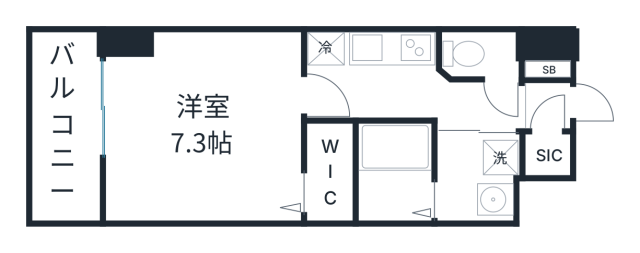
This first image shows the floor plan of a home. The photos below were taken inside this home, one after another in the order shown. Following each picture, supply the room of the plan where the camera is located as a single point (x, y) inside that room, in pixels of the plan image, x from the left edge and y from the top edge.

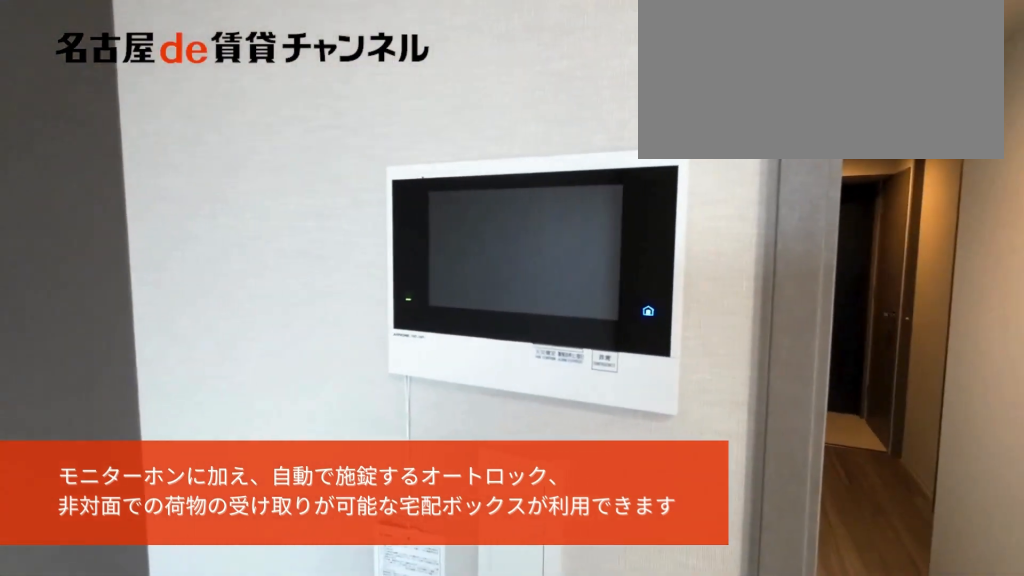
(205, 129)
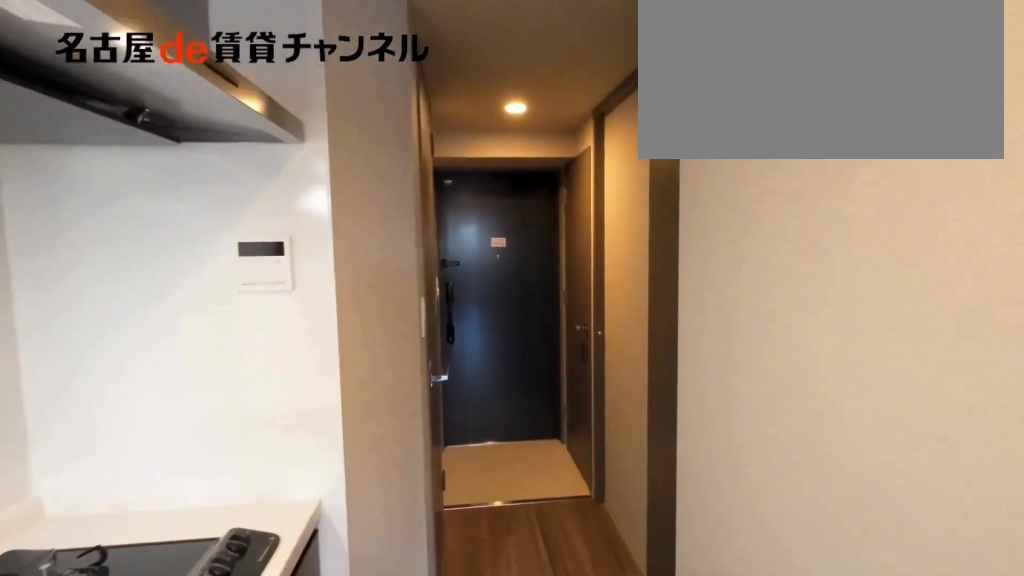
(411, 96)
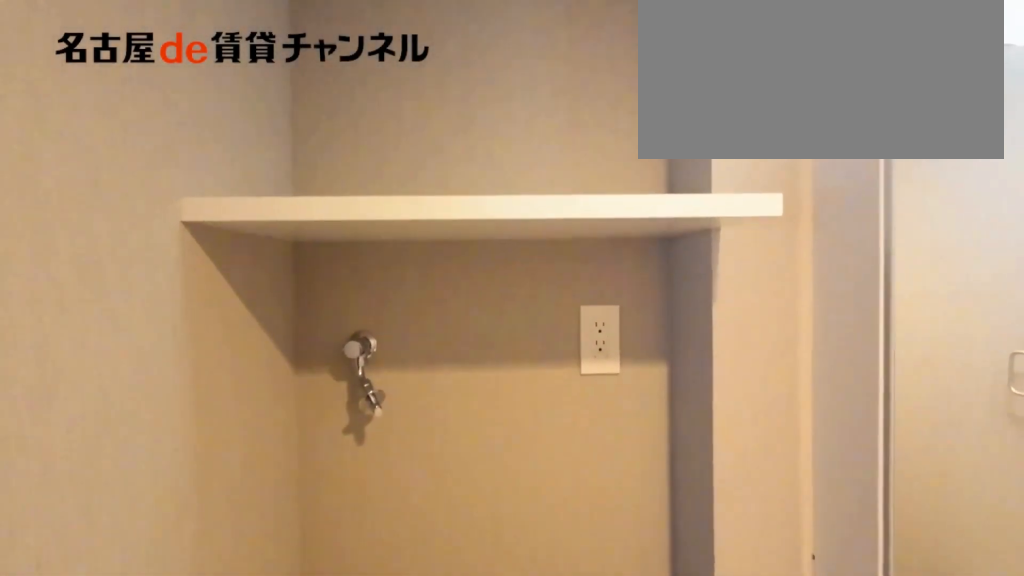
(478, 178)
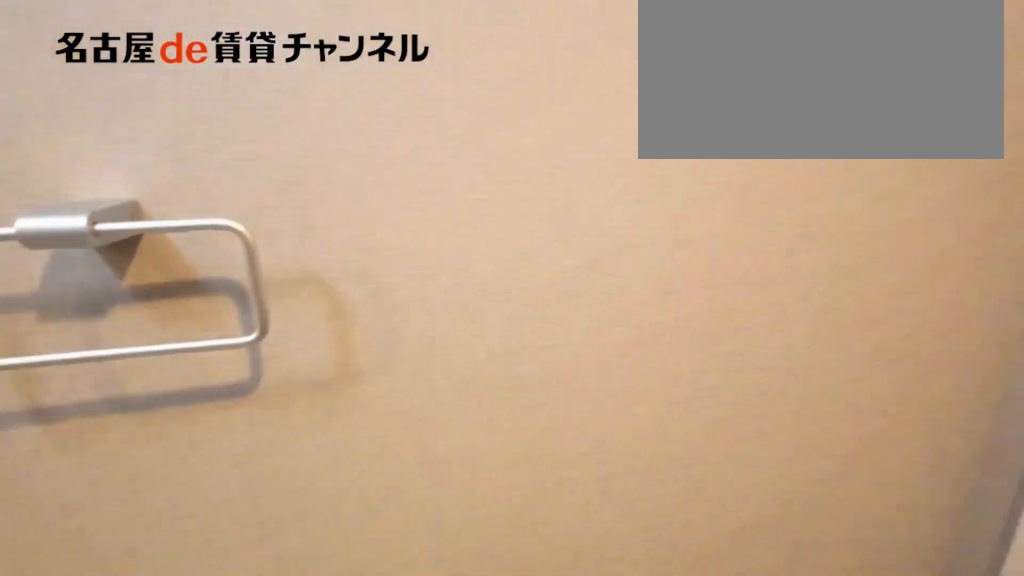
(478, 178)
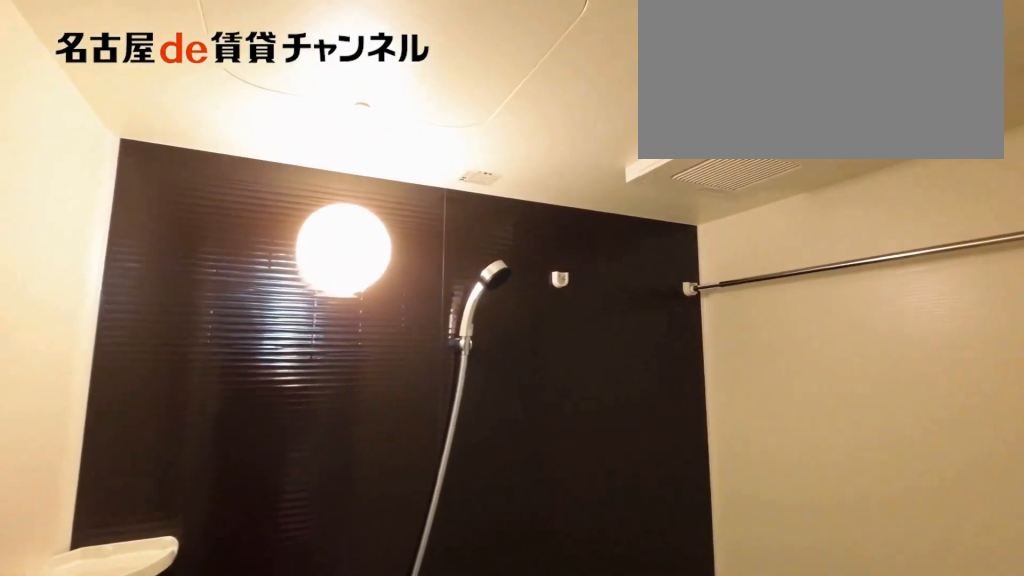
(394, 173)
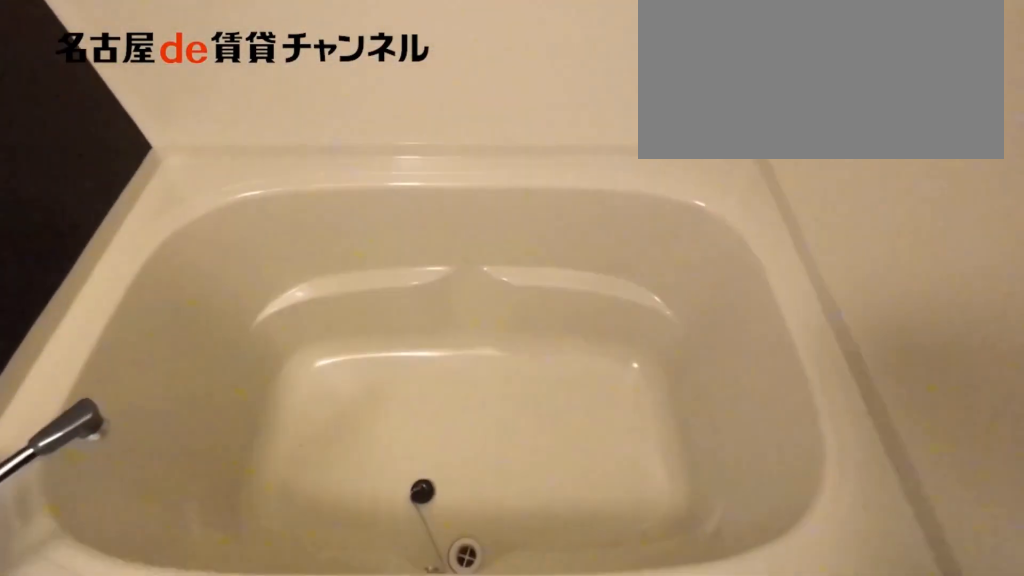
(394, 173)
